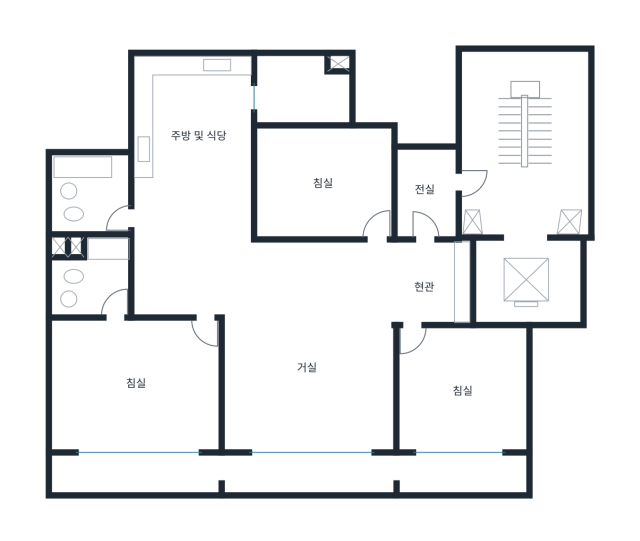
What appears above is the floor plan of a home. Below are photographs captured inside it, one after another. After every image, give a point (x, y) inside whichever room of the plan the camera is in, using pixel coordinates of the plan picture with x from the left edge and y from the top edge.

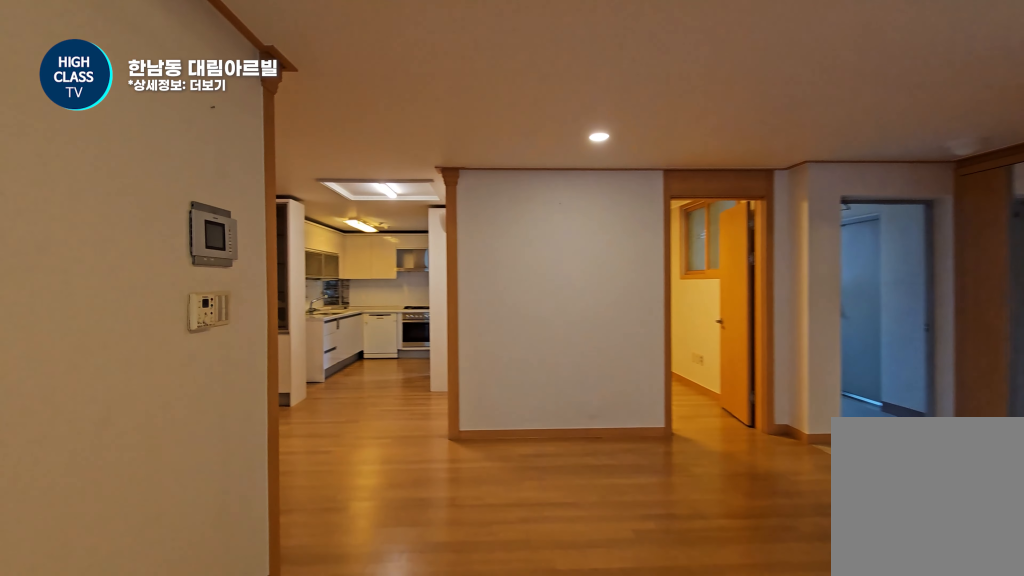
(307, 345)
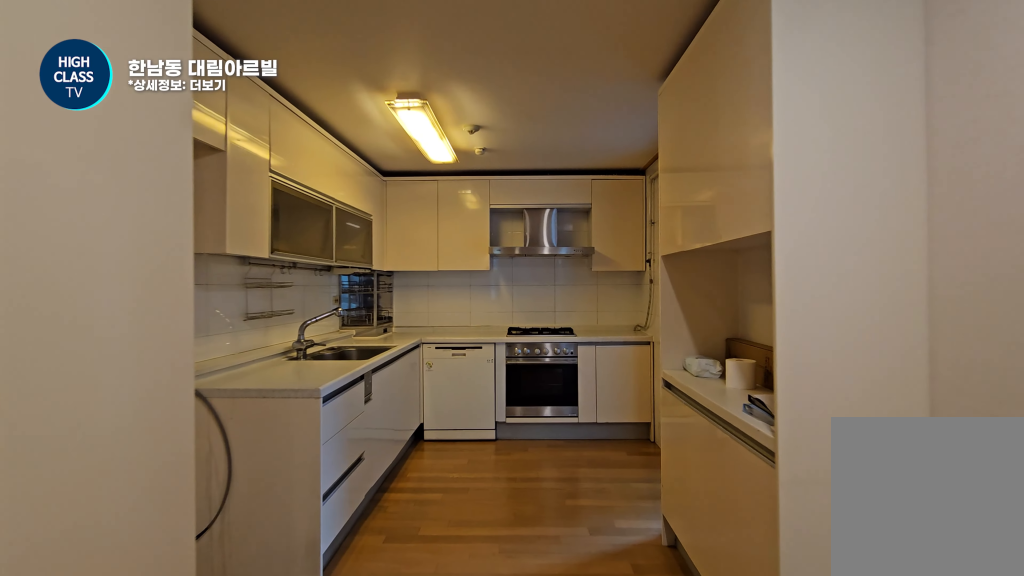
(191, 183)
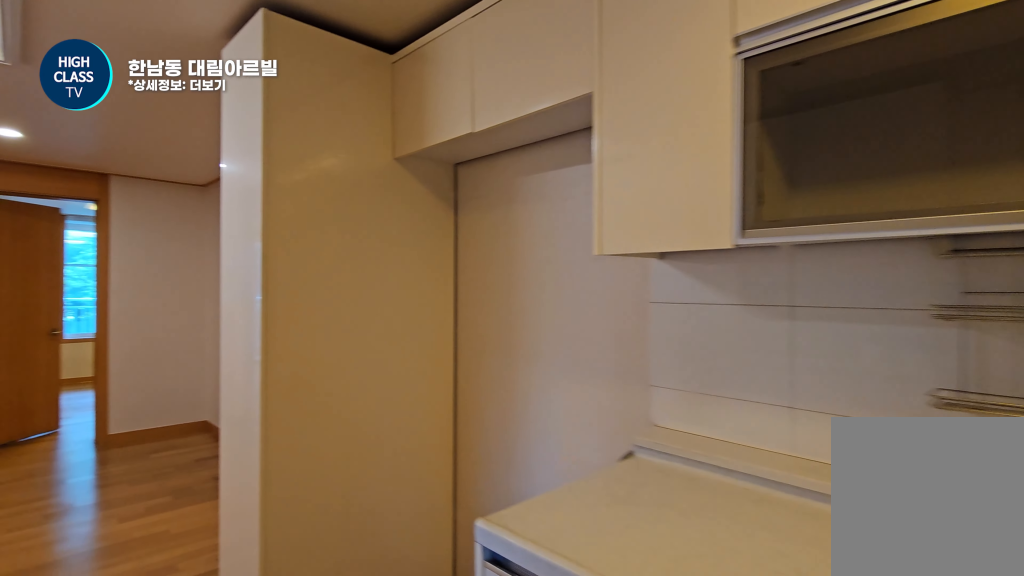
(191, 183)
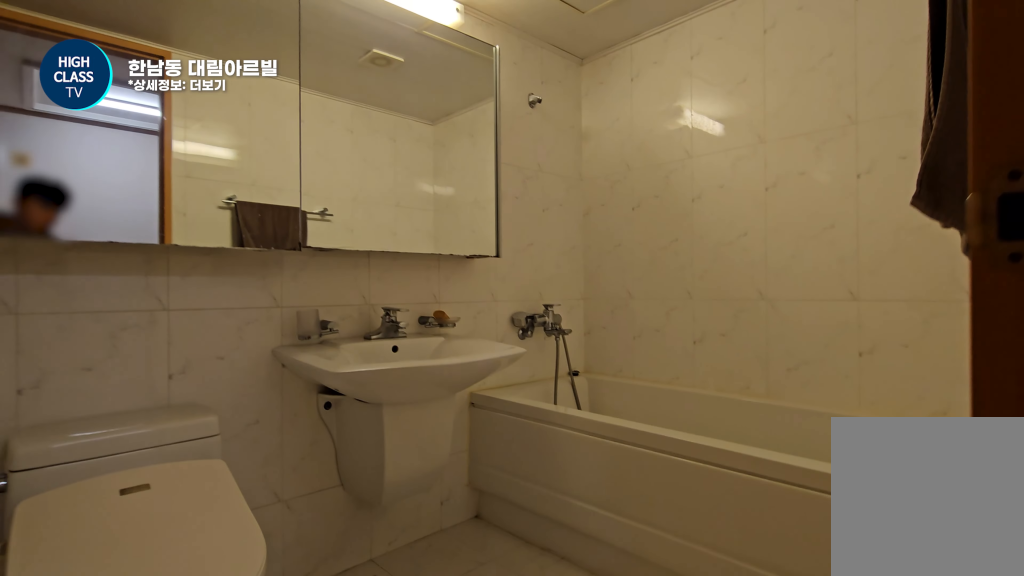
(92, 192)
